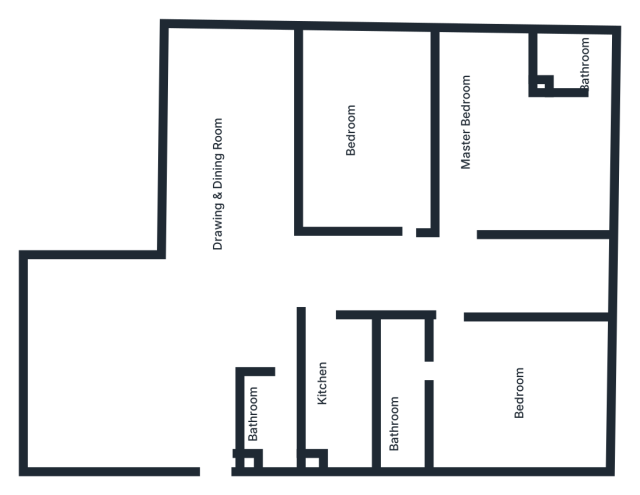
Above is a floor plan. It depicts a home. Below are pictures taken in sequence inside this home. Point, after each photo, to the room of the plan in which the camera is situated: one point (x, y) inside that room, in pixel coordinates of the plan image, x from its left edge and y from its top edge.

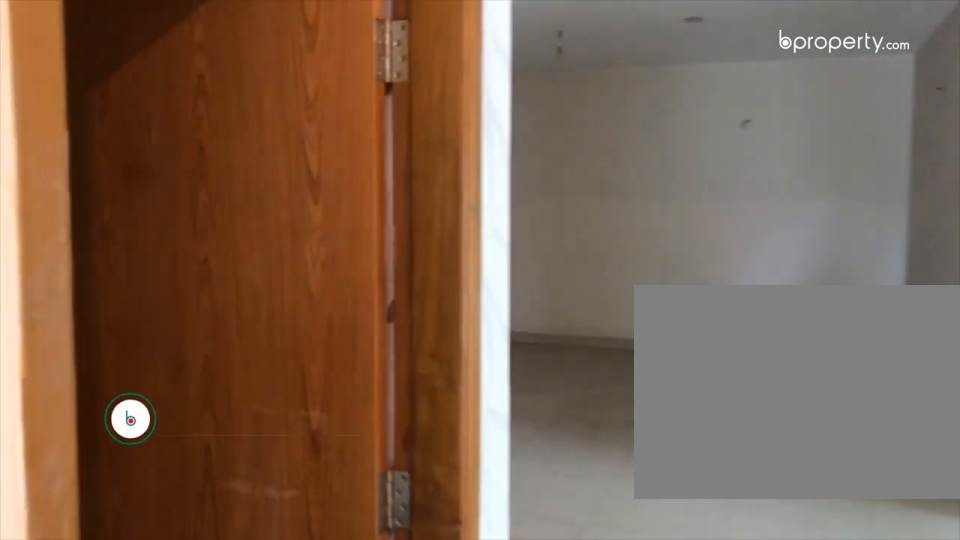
(321, 298)
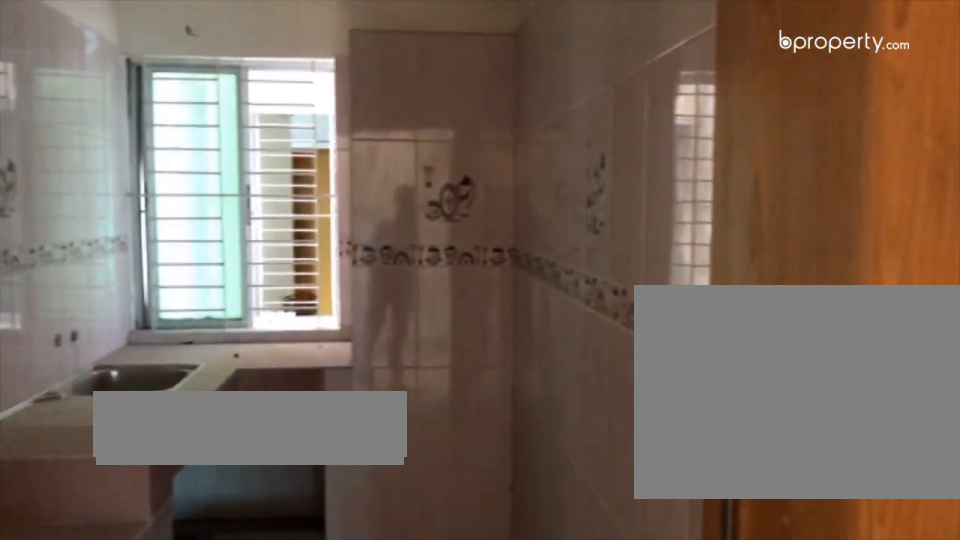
(322, 390)
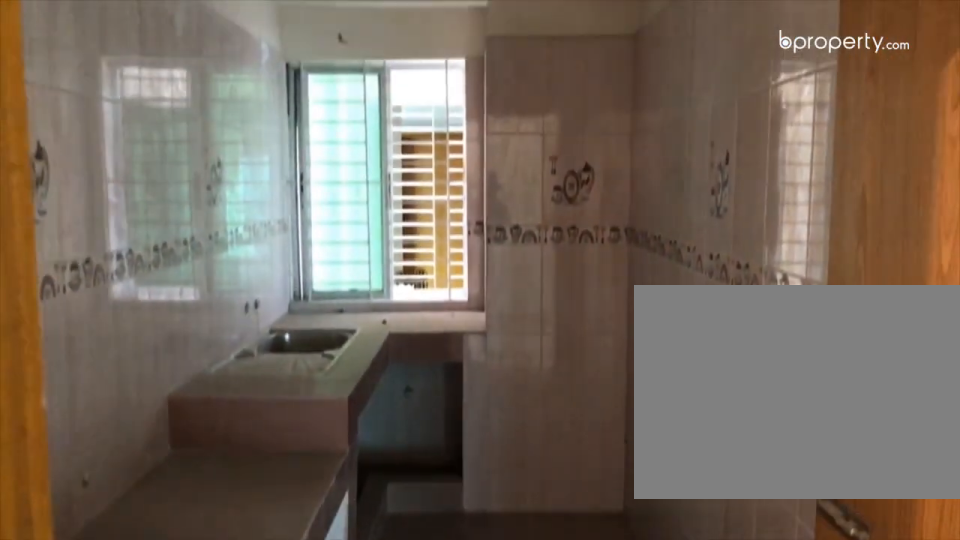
(322, 390)
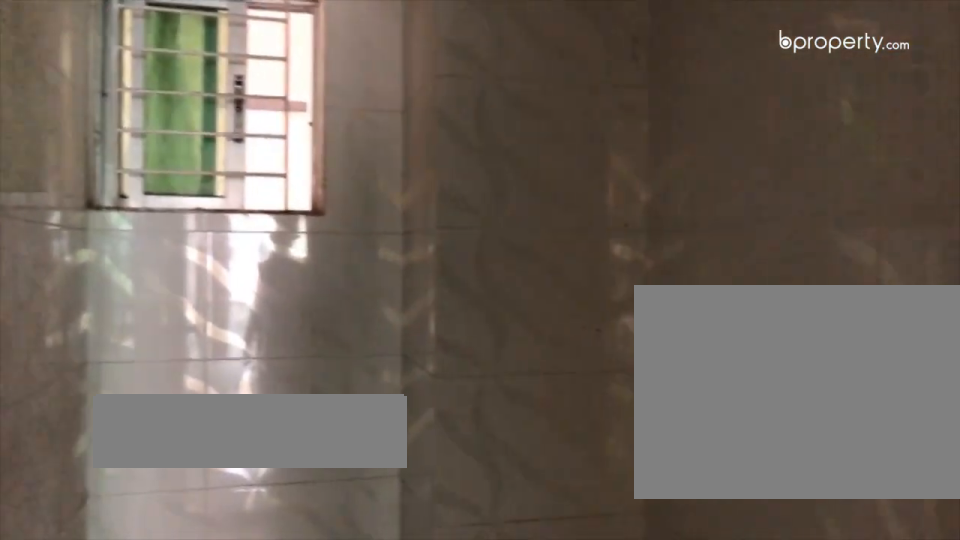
(278, 416)
